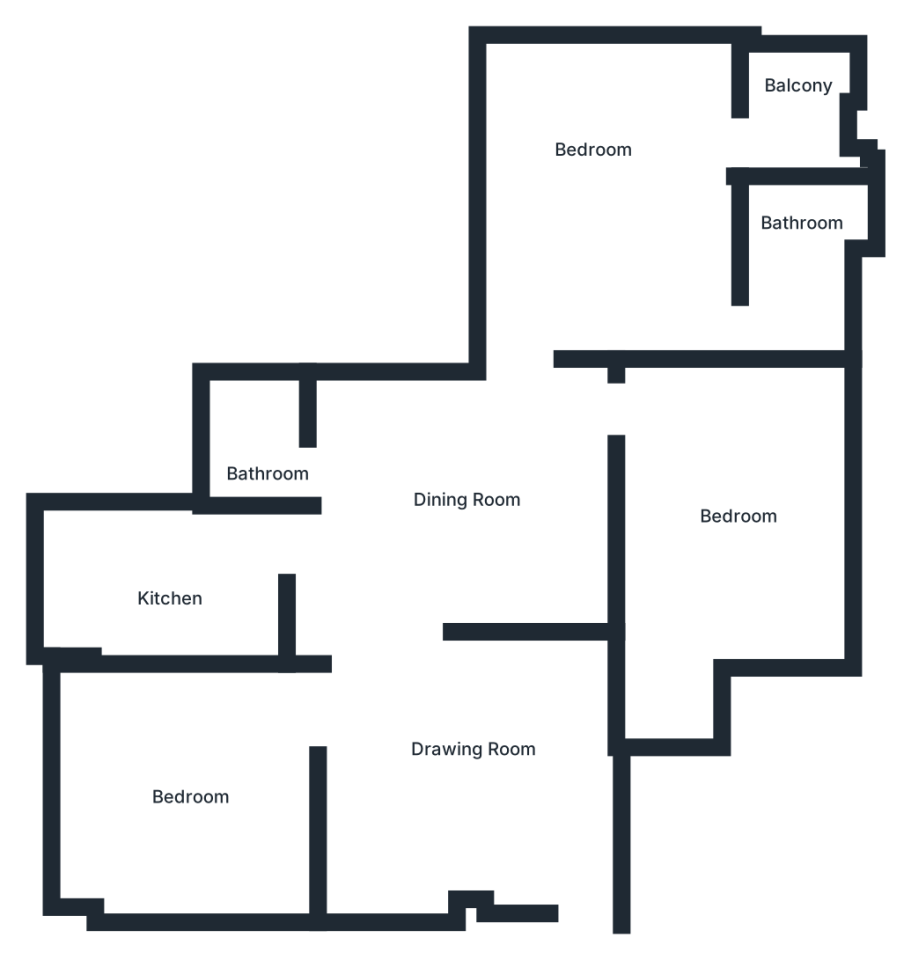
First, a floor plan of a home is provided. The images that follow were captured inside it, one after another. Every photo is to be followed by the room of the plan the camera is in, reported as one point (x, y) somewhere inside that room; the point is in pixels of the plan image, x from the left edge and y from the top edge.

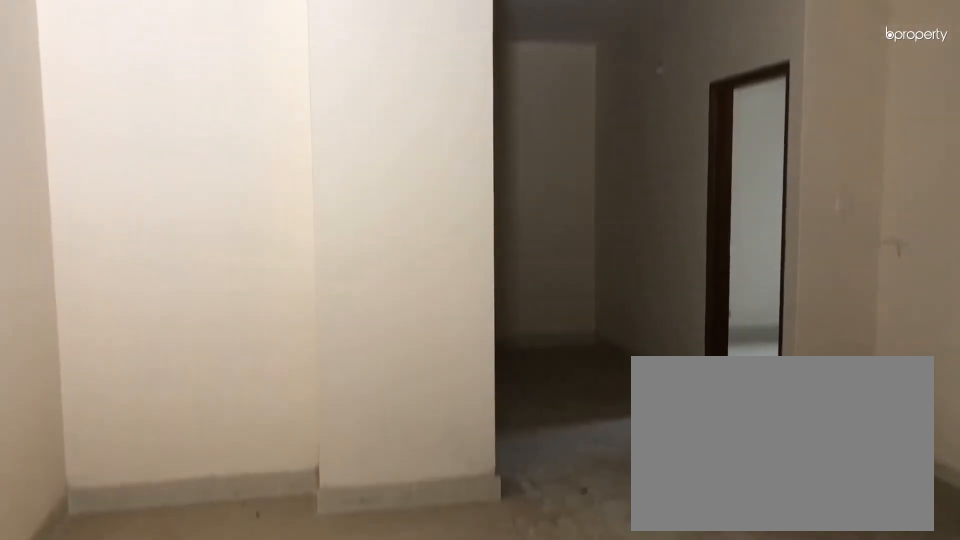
(462, 515)
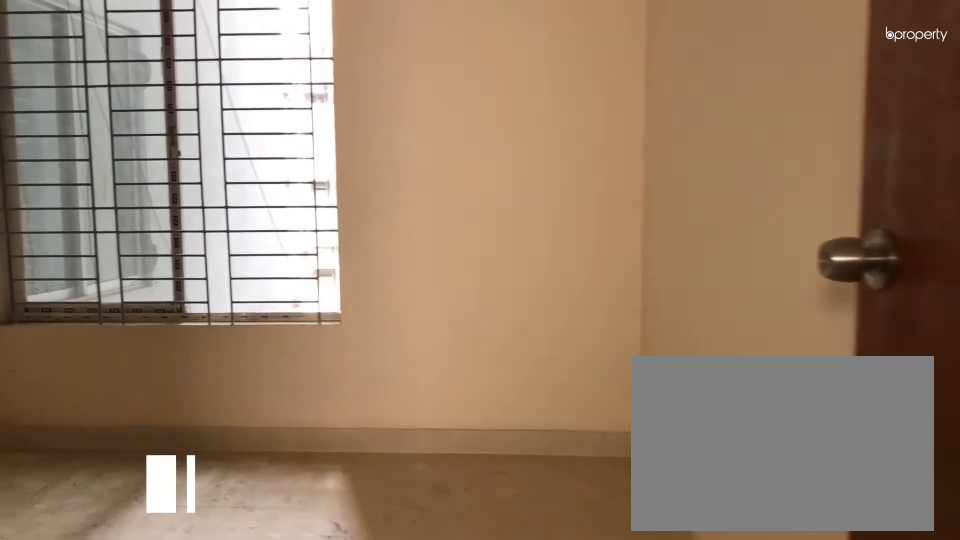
(187, 789)
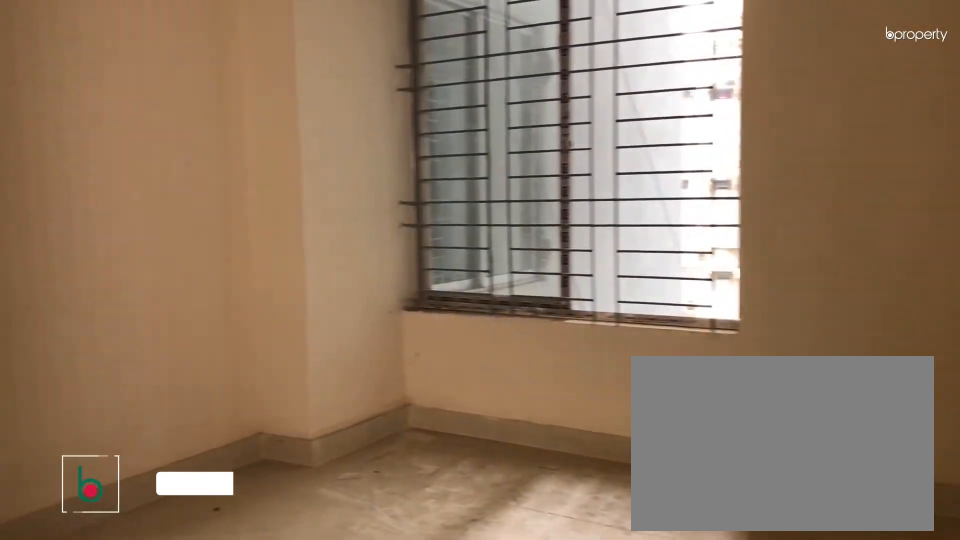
(187, 789)
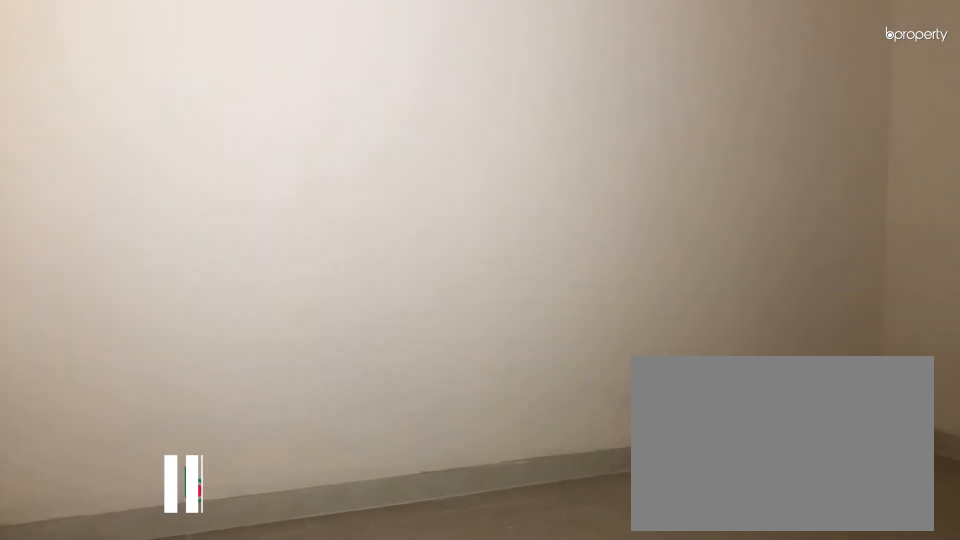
(730, 511)
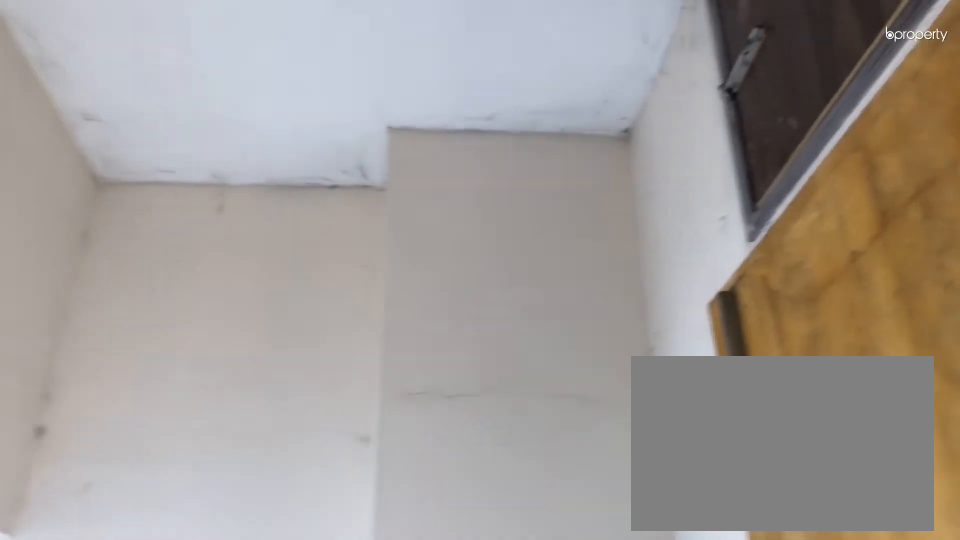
(782, 122)
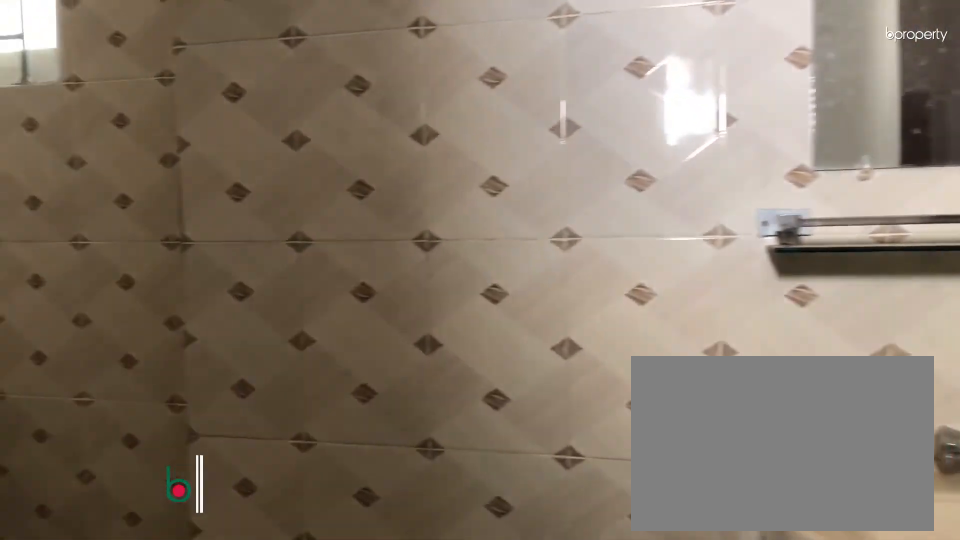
(794, 233)
